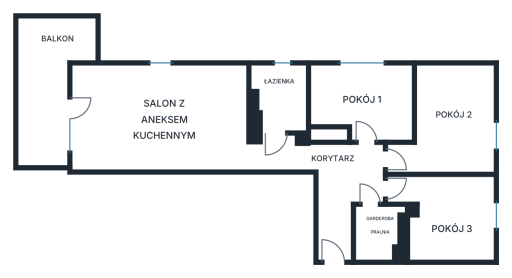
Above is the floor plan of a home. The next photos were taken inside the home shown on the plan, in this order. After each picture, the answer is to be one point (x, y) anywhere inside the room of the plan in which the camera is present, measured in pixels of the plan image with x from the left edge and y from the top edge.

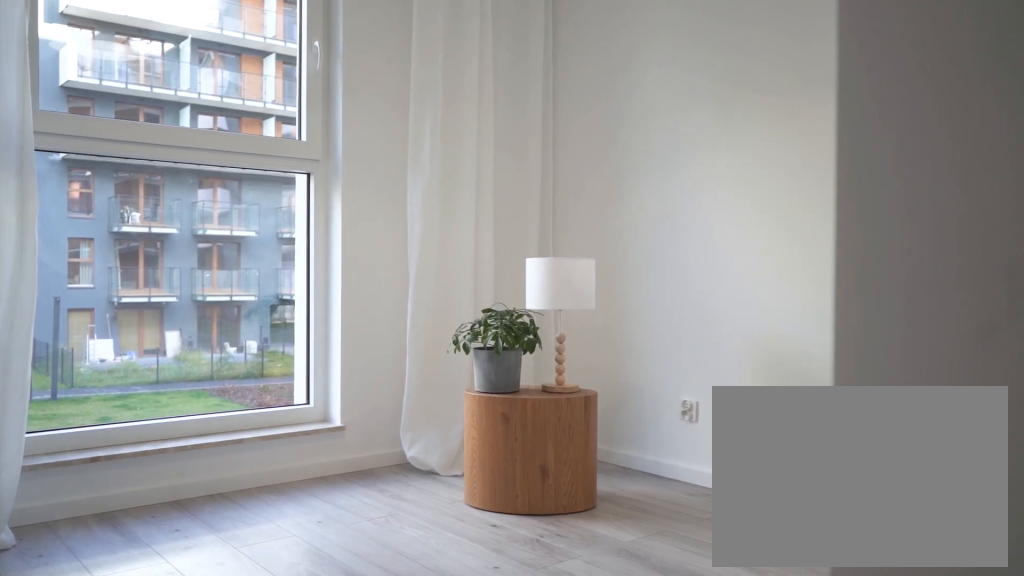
(449, 216)
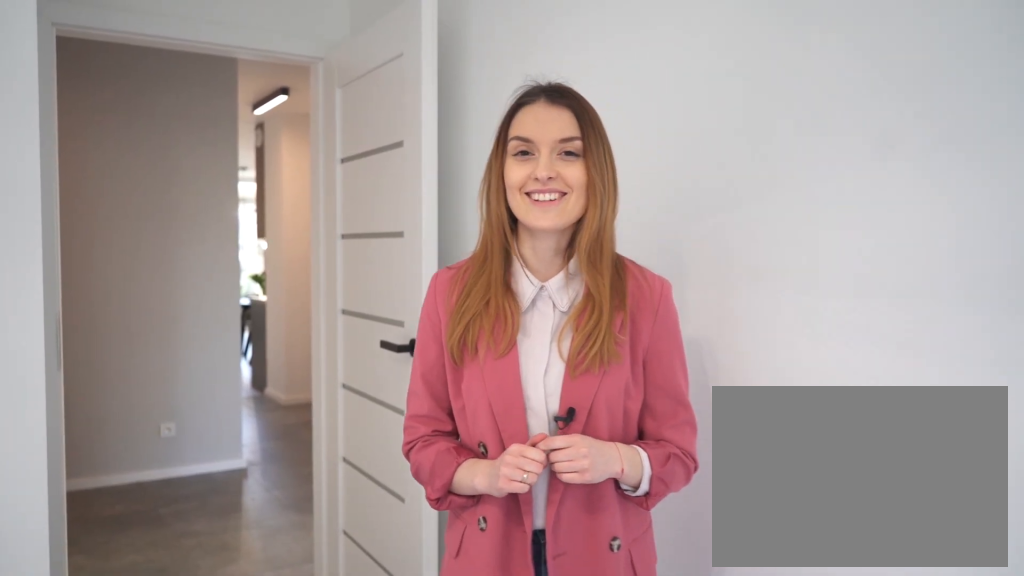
(462, 216)
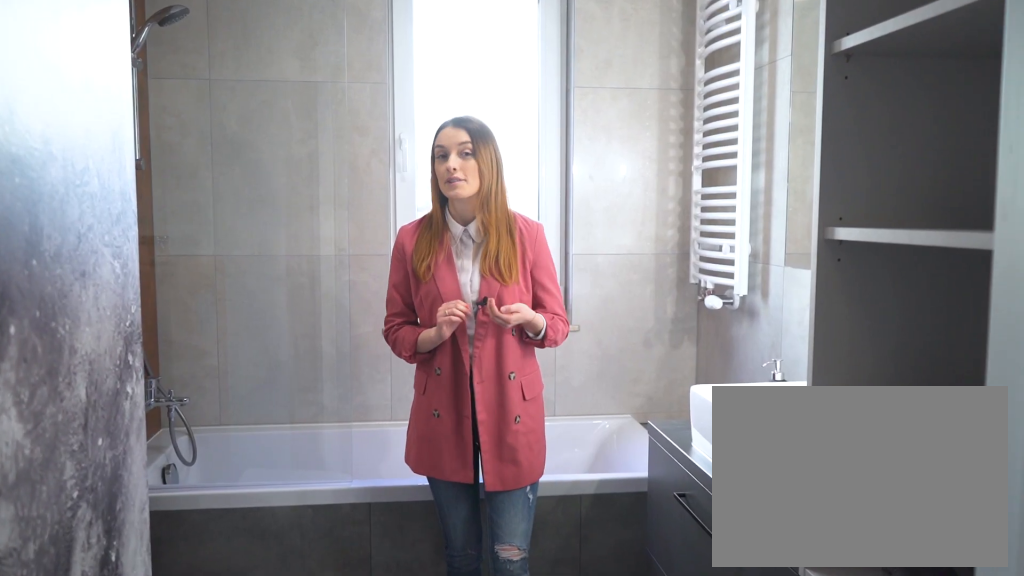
(280, 98)
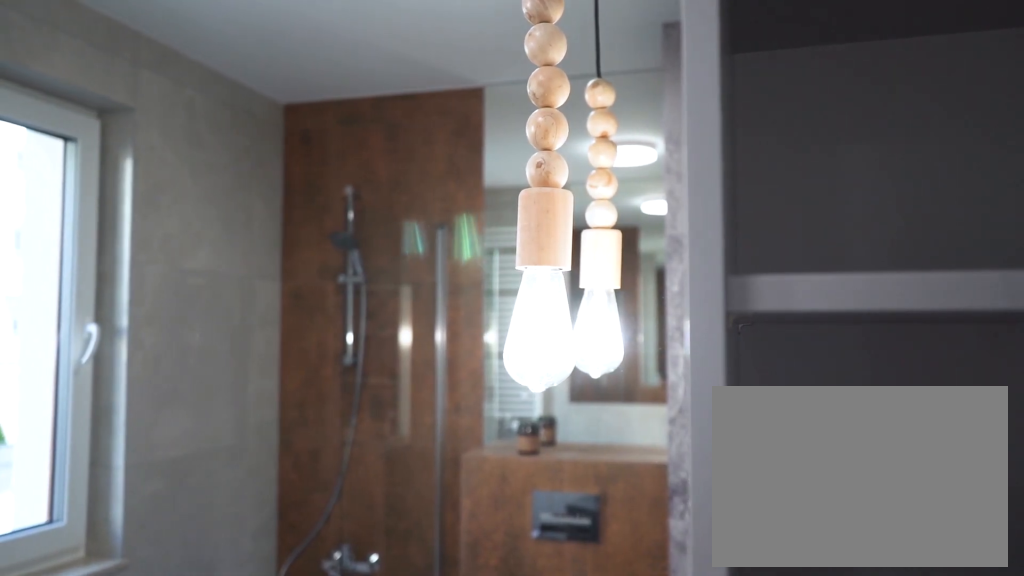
(280, 98)
